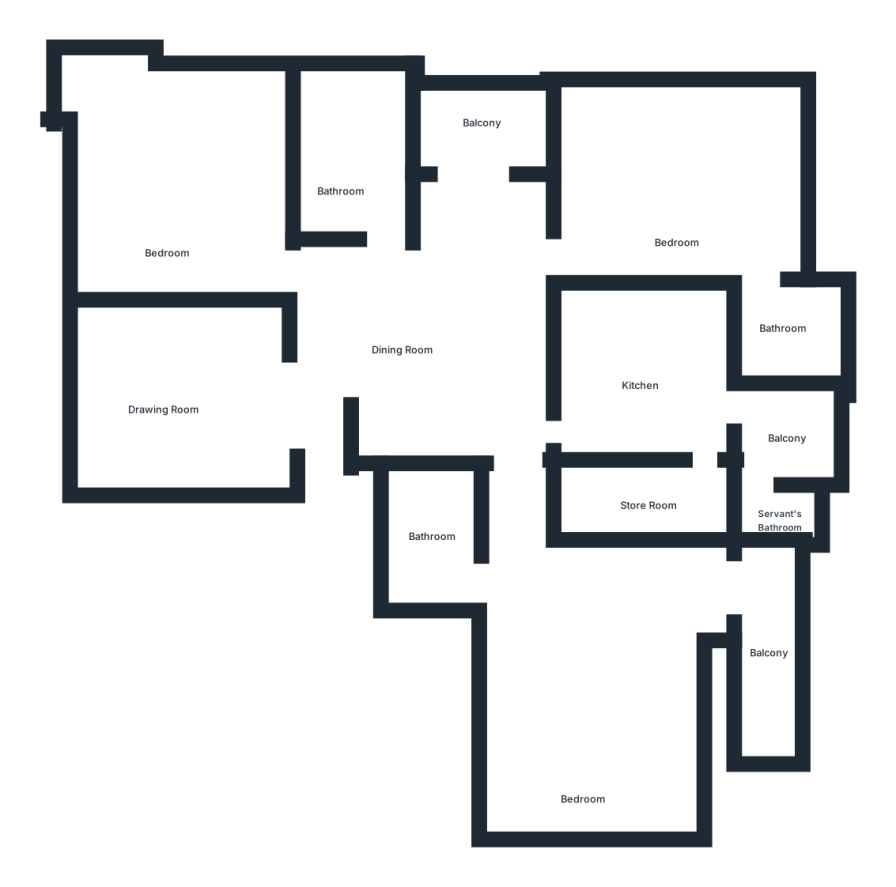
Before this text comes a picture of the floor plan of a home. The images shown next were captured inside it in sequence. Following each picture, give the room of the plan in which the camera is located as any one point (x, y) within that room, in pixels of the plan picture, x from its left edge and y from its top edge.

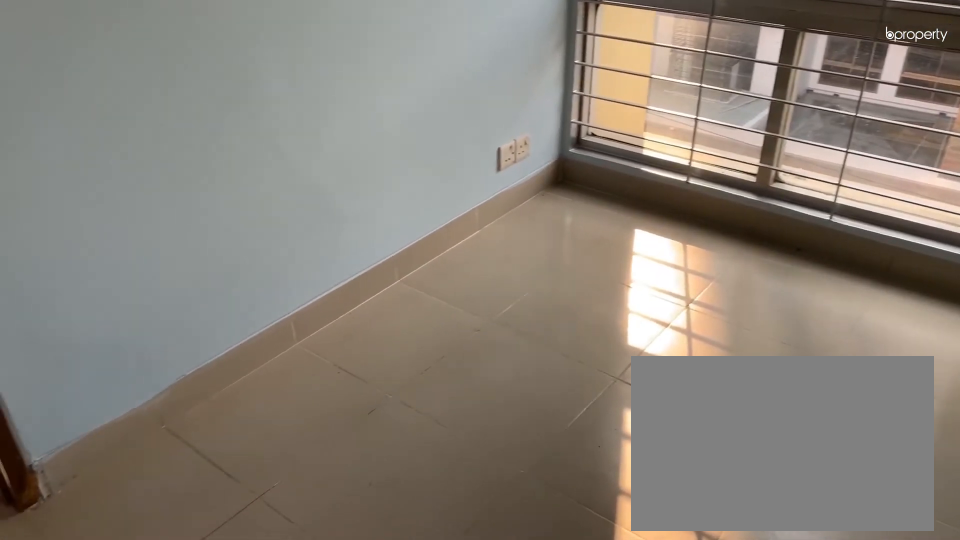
(682, 192)
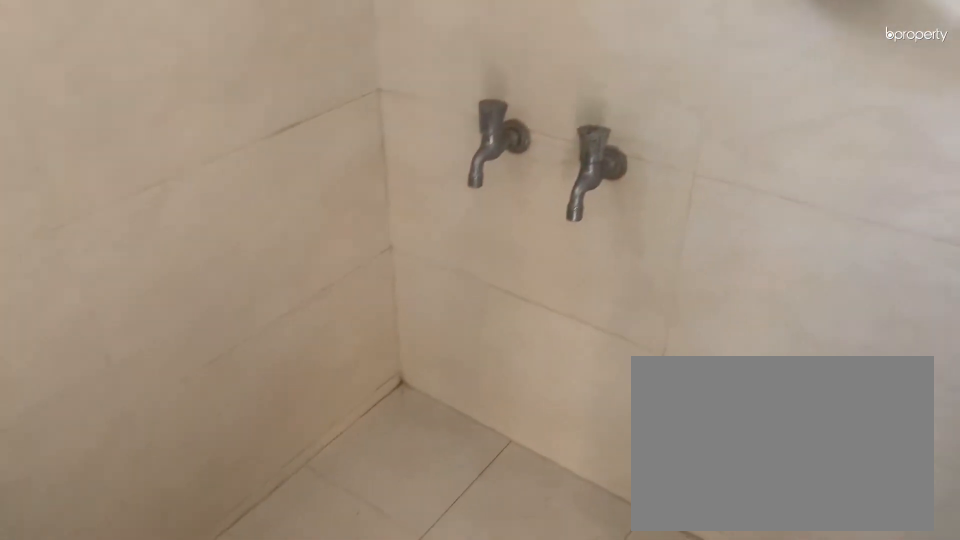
(783, 330)
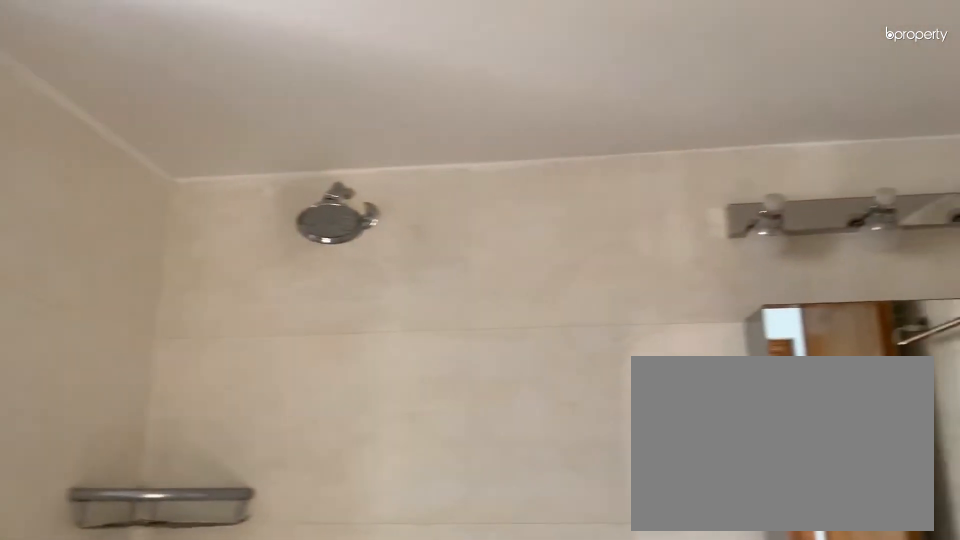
(783, 330)
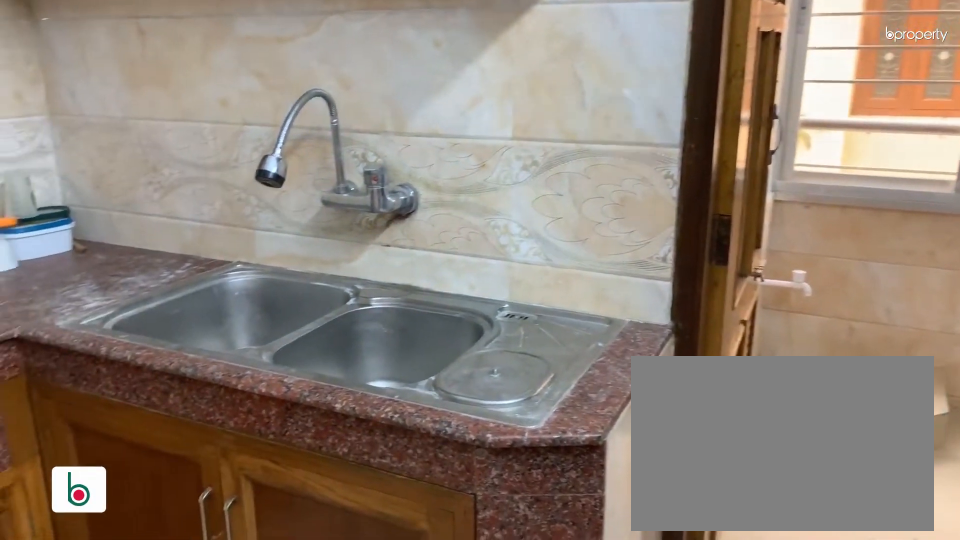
(643, 381)
